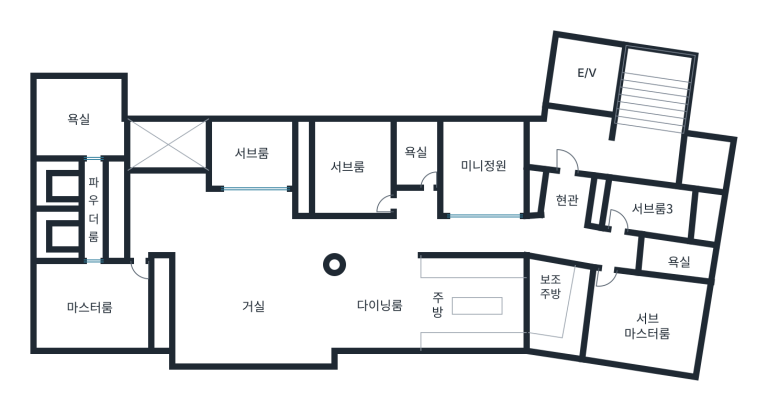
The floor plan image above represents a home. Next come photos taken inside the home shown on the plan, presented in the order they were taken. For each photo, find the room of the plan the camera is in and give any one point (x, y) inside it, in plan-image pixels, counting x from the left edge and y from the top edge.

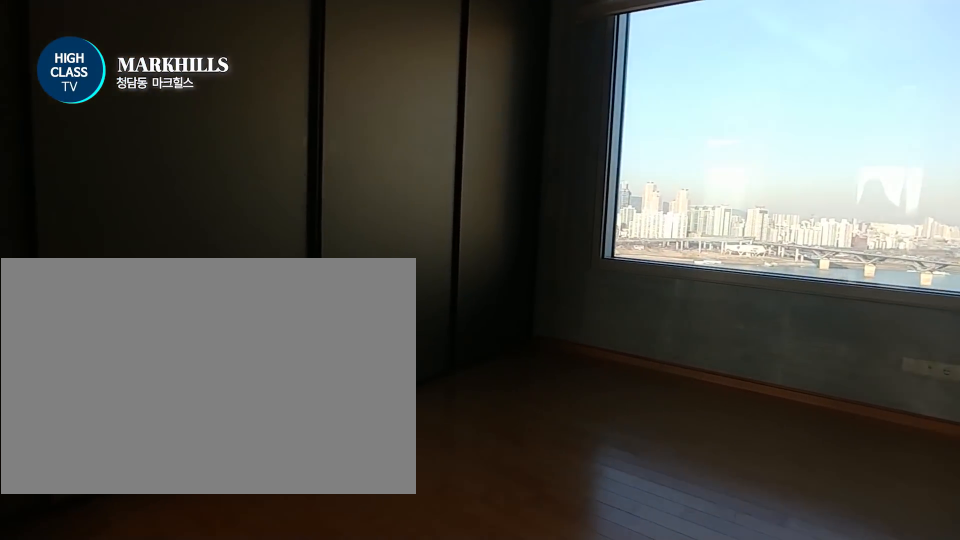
(100, 307)
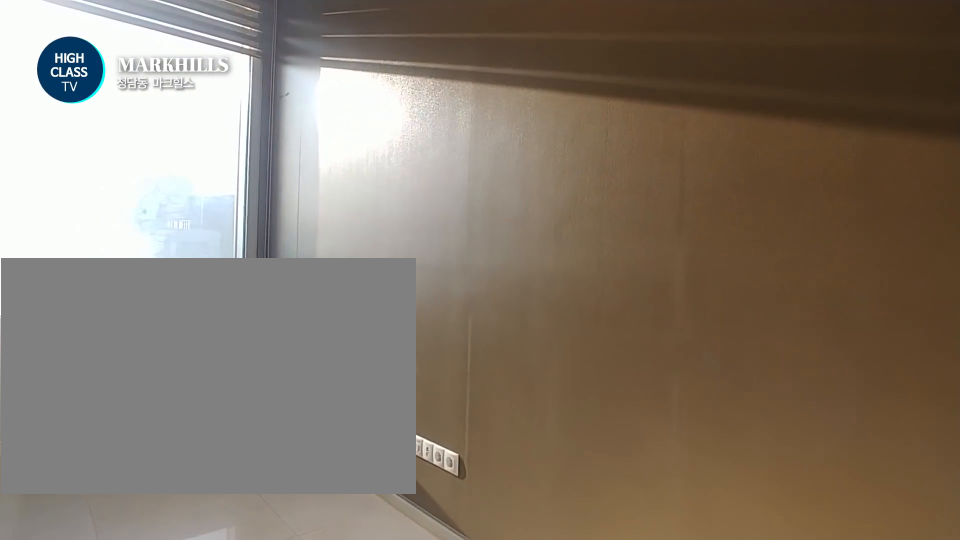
(251, 154)
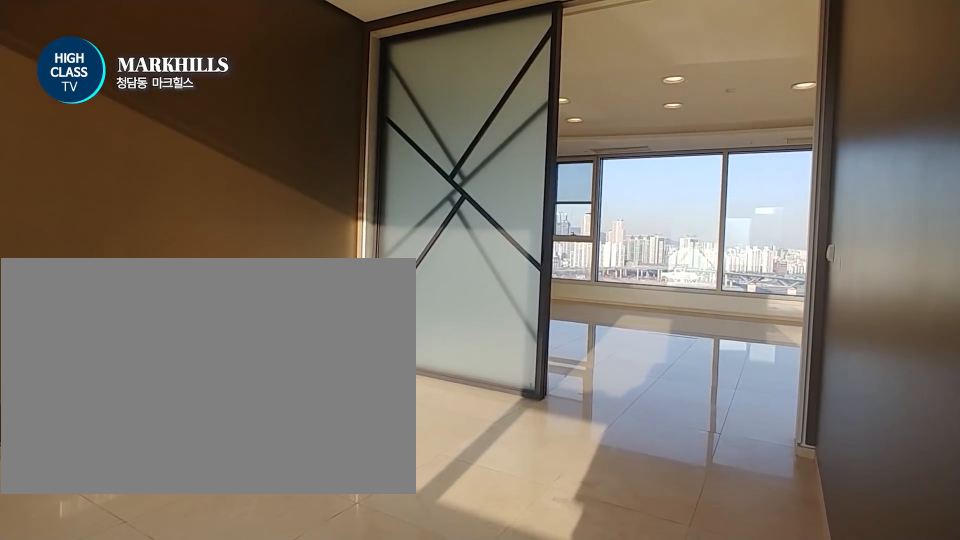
(251, 154)
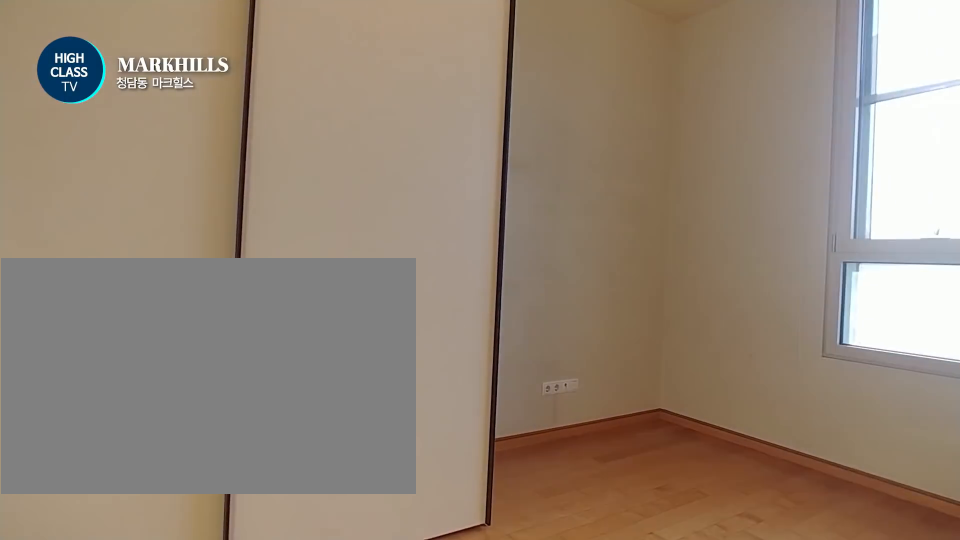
(342, 168)
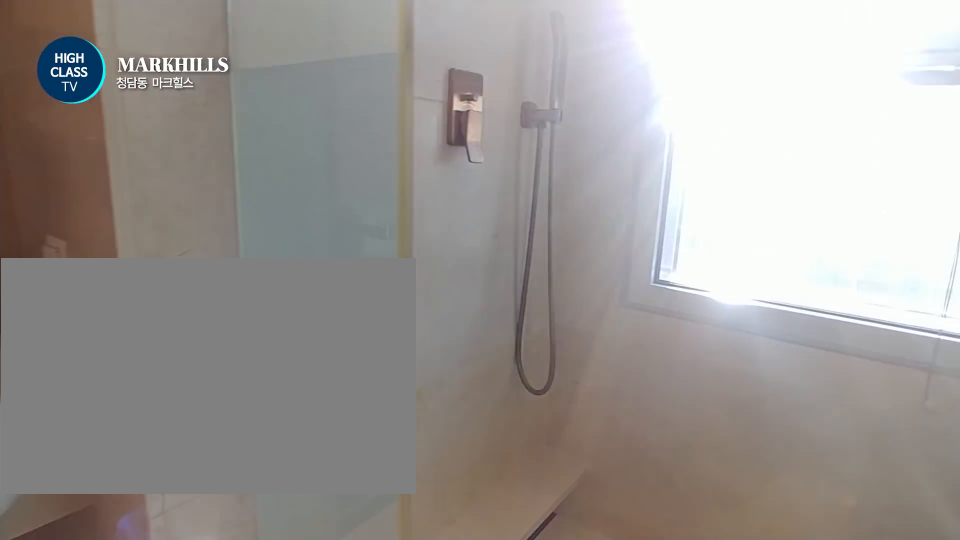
(417, 154)
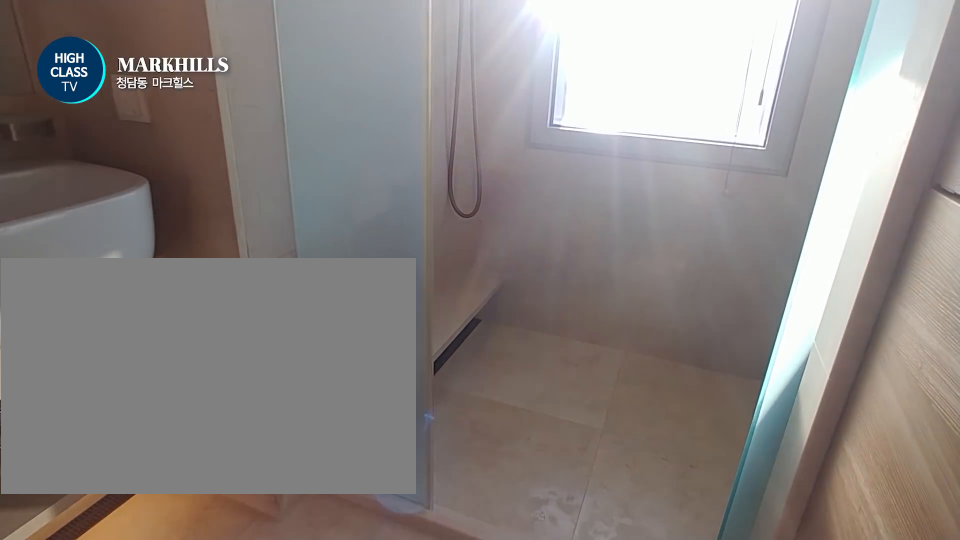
(417, 154)
